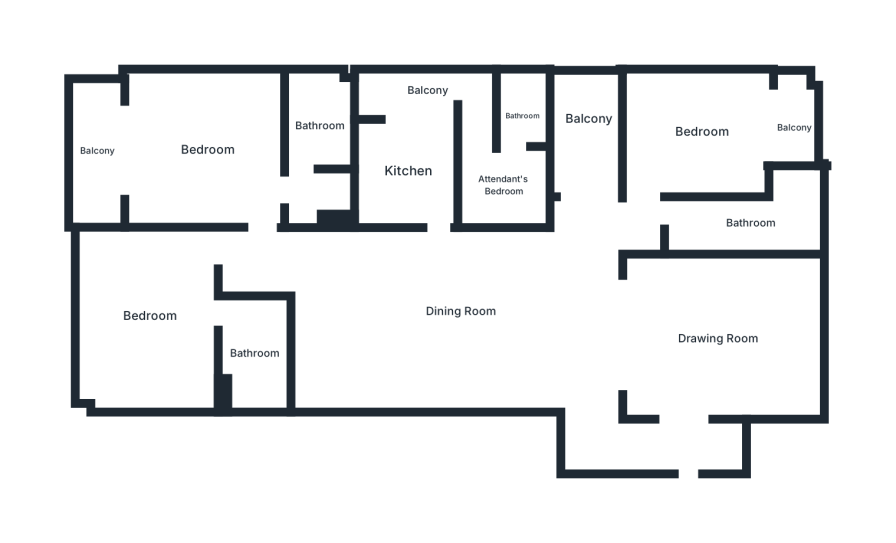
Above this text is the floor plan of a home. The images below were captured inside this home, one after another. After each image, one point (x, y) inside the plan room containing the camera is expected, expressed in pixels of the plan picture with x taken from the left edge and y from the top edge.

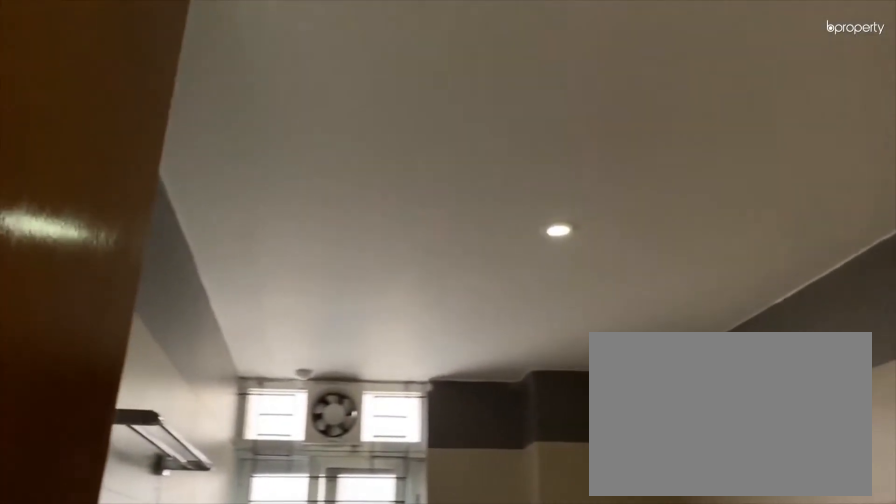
(319, 125)
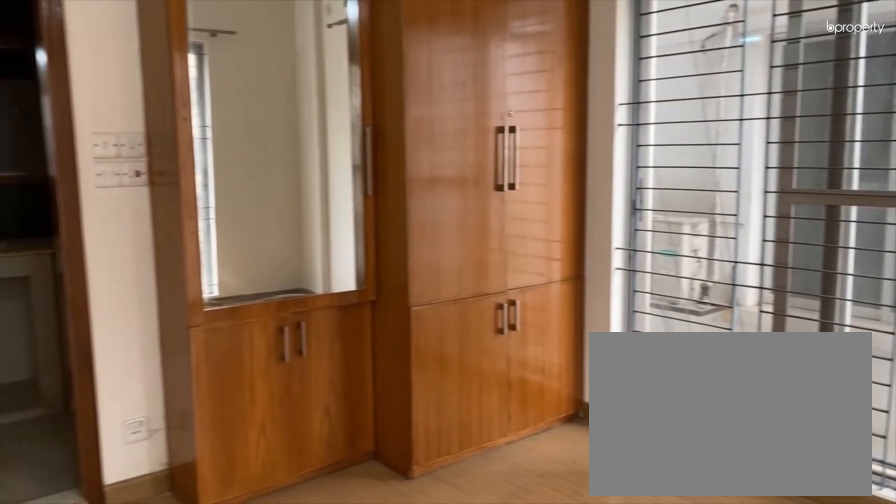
(147, 316)
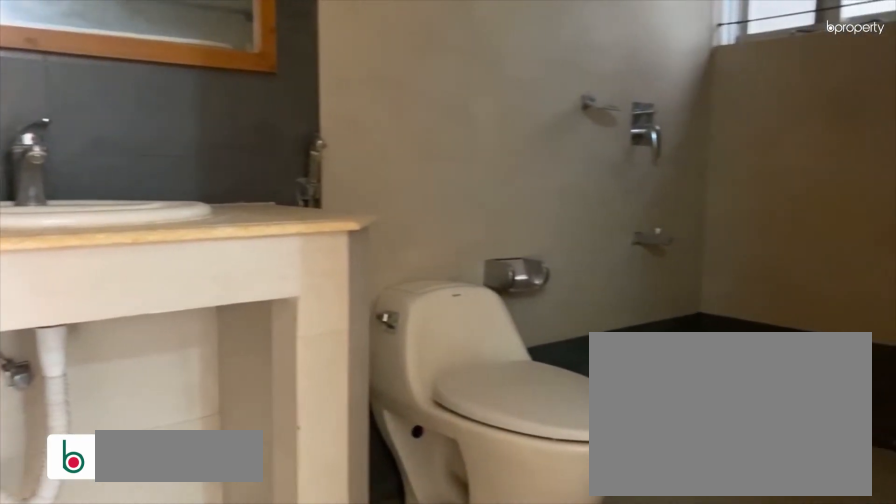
(253, 354)
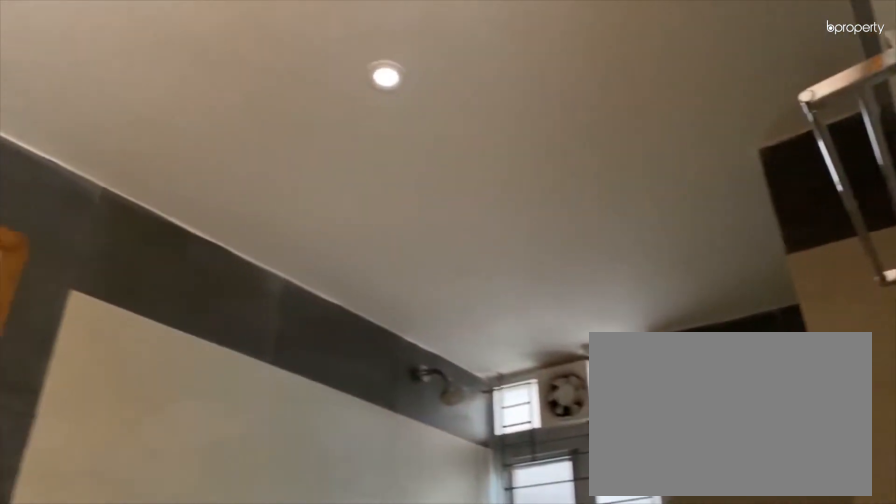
(253, 354)
